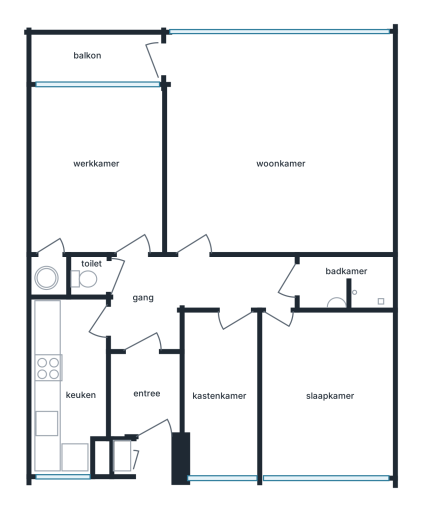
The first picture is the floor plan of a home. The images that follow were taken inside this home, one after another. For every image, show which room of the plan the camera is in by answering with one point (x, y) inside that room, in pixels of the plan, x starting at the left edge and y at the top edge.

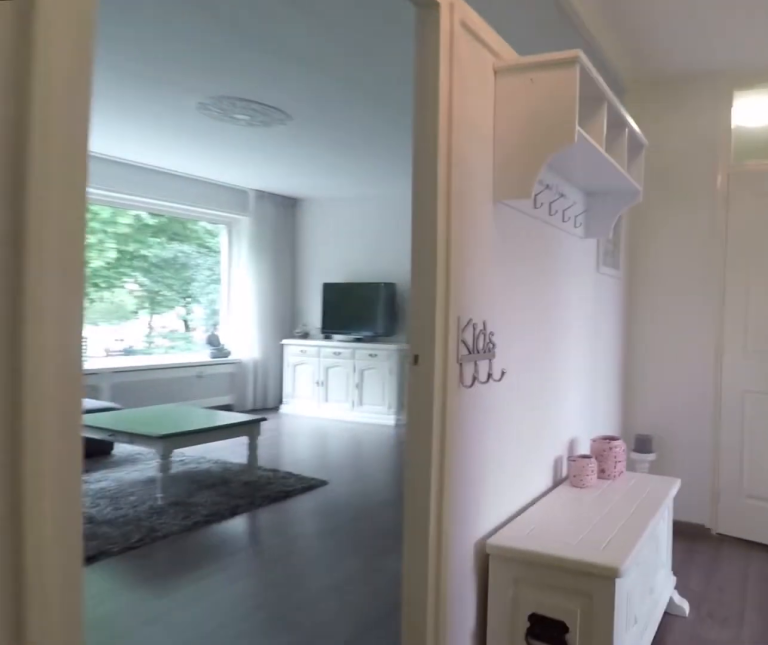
(190, 292)
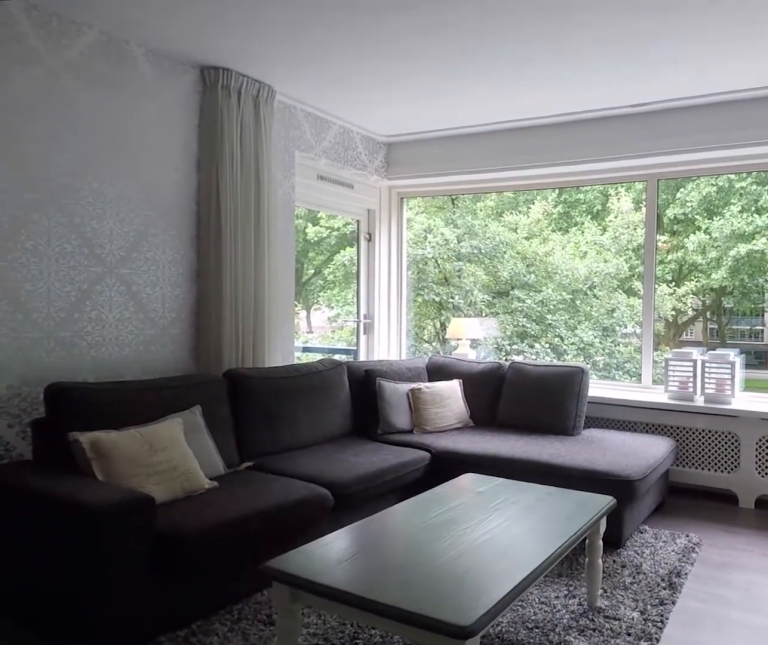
(279, 145)
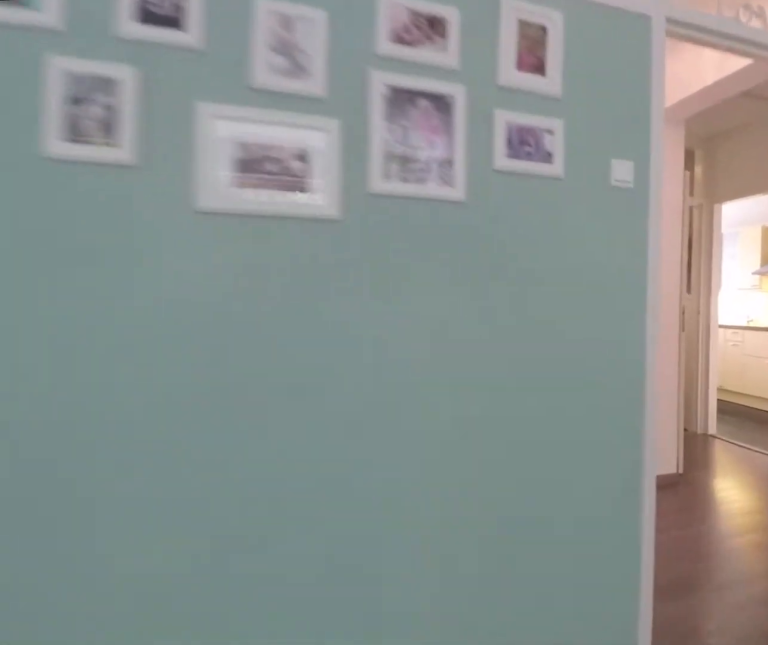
(279, 145)
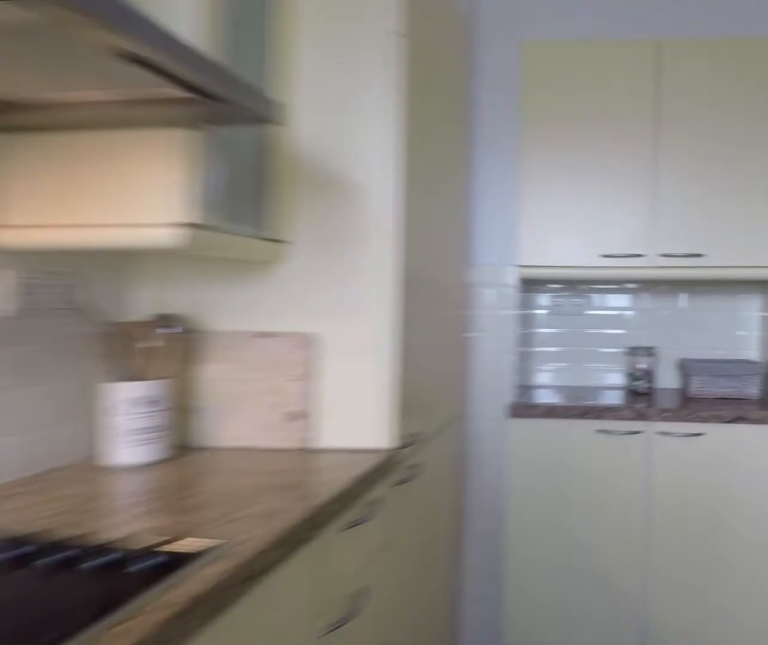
(68, 383)
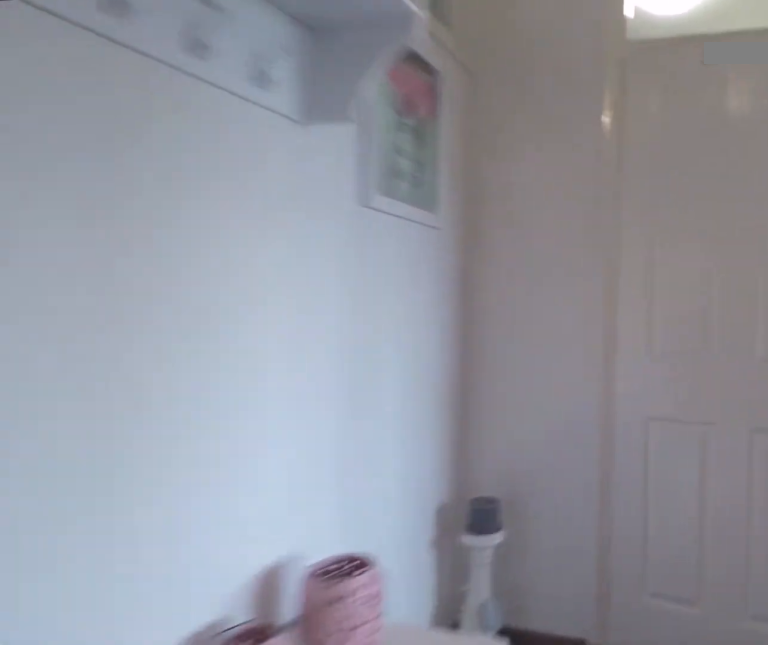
(190, 292)
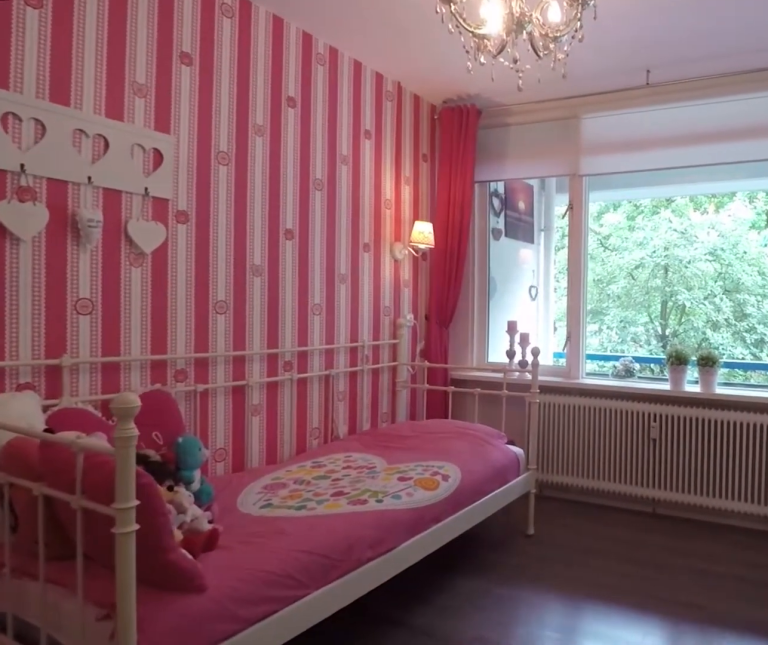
(98, 173)
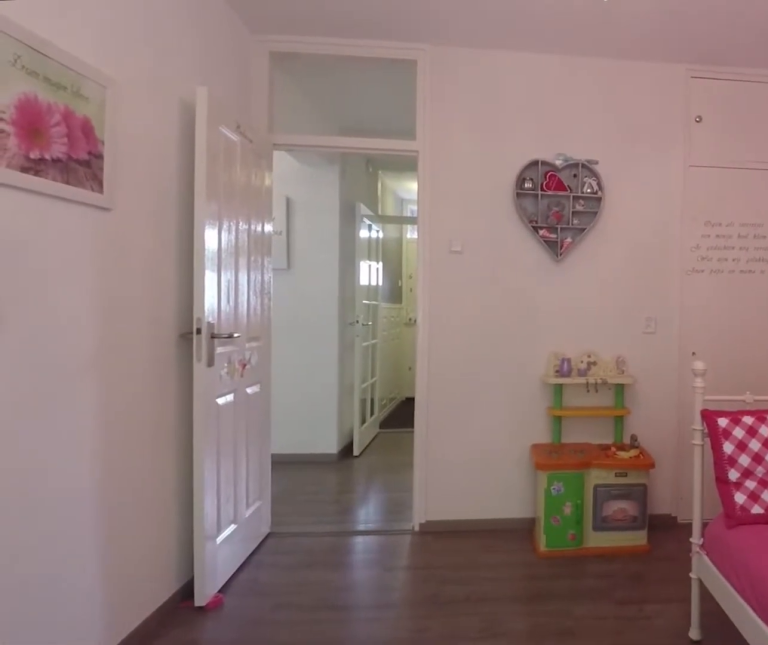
(98, 173)
